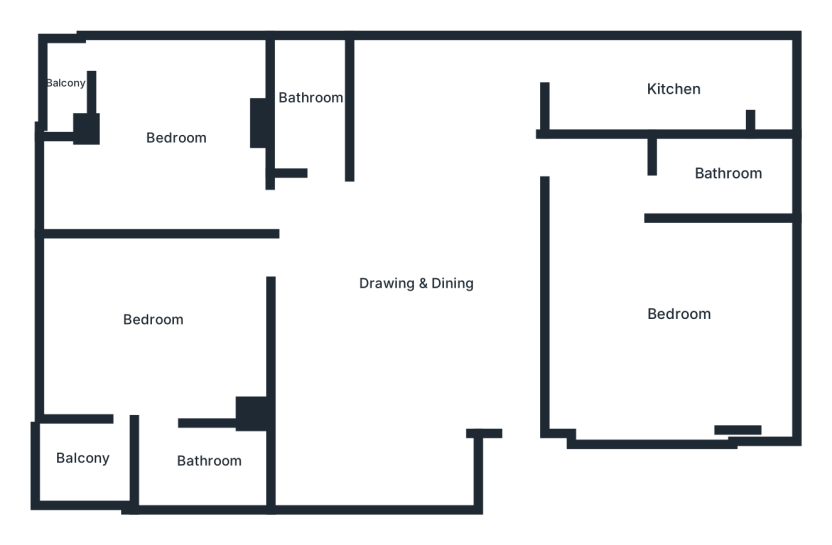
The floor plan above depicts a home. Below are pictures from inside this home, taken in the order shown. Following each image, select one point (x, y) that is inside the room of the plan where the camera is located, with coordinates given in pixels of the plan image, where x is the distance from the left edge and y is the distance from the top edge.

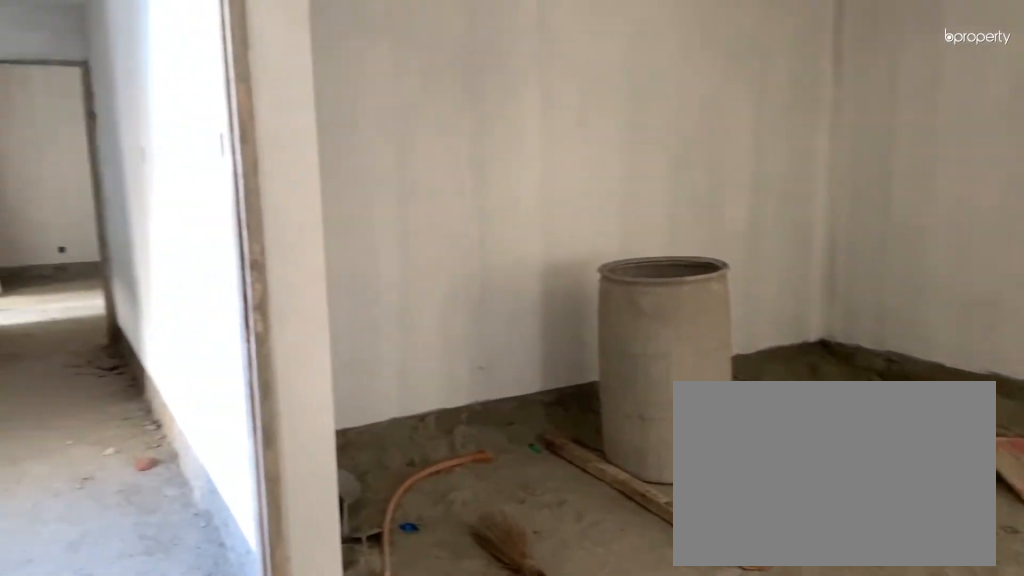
(418, 282)
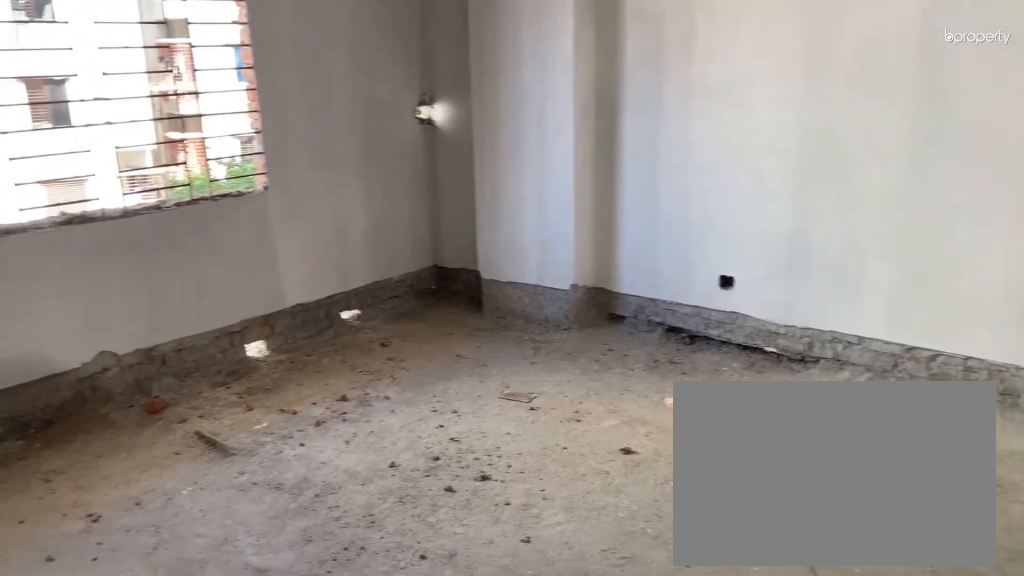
(678, 312)
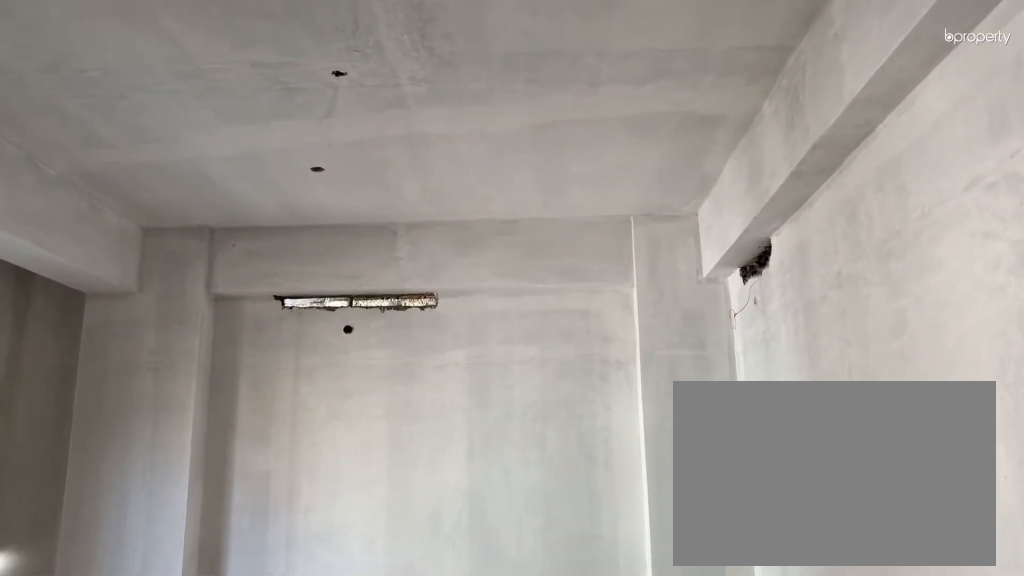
(678, 312)
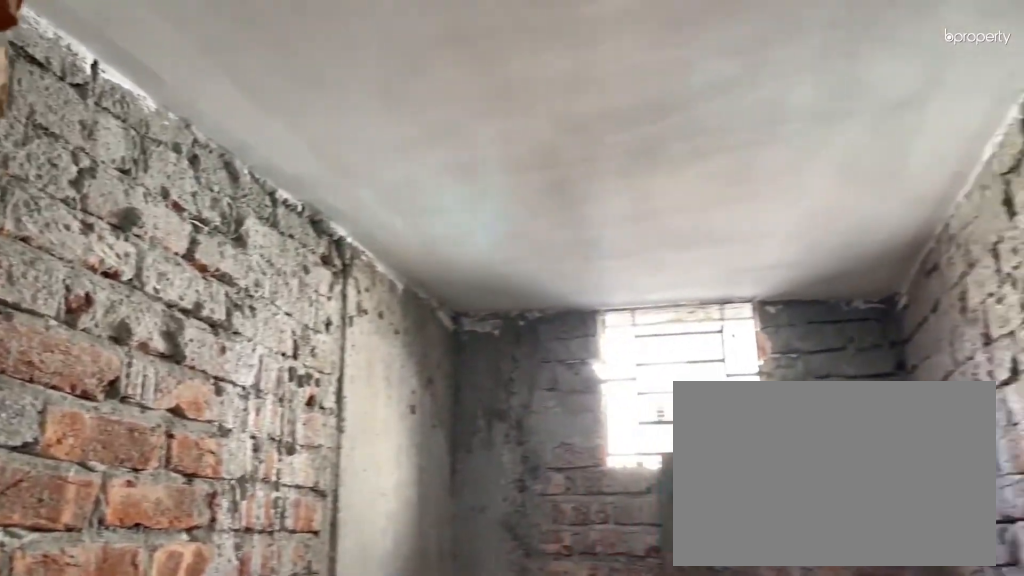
(731, 170)
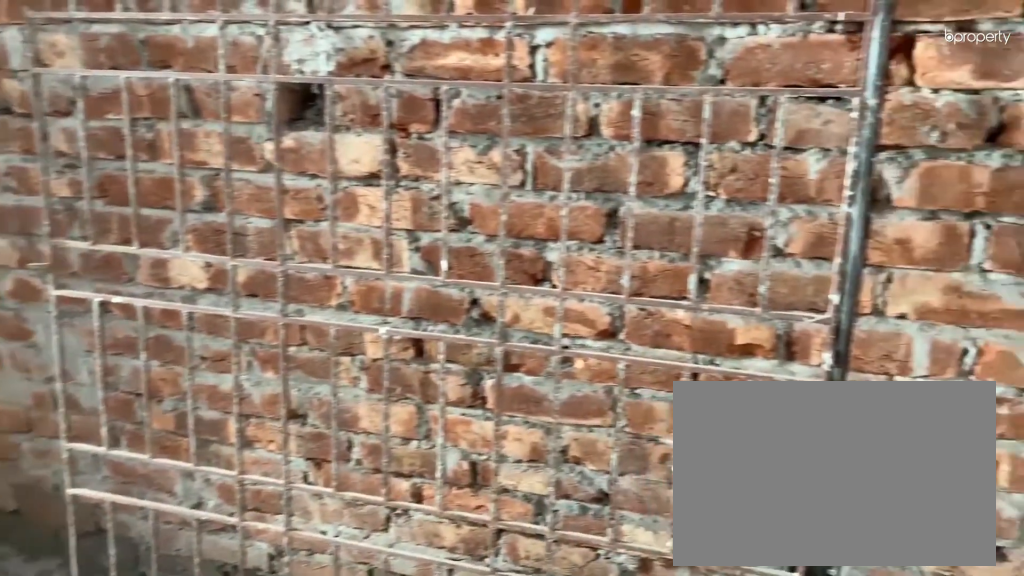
(667, 90)
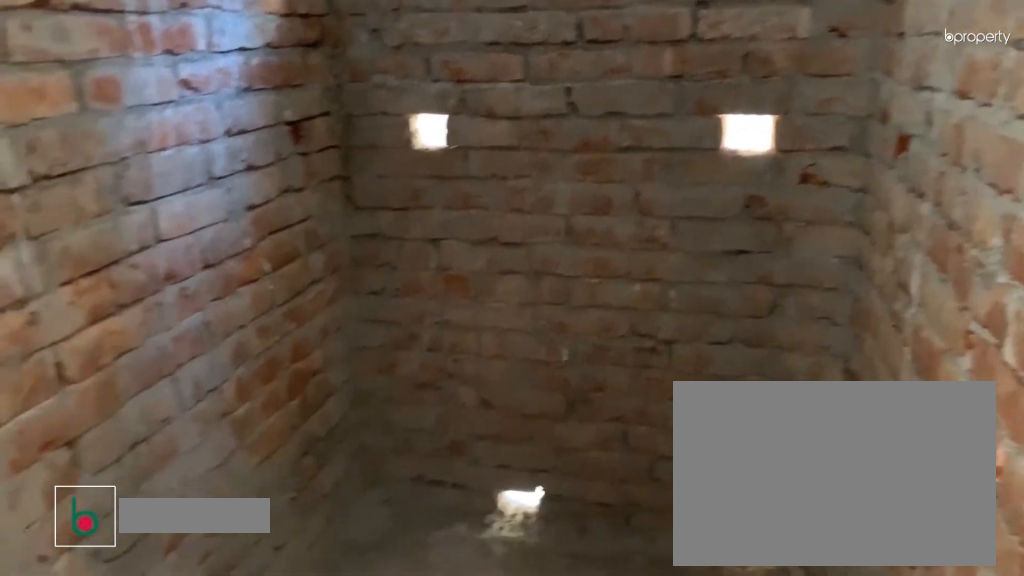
(309, 90)
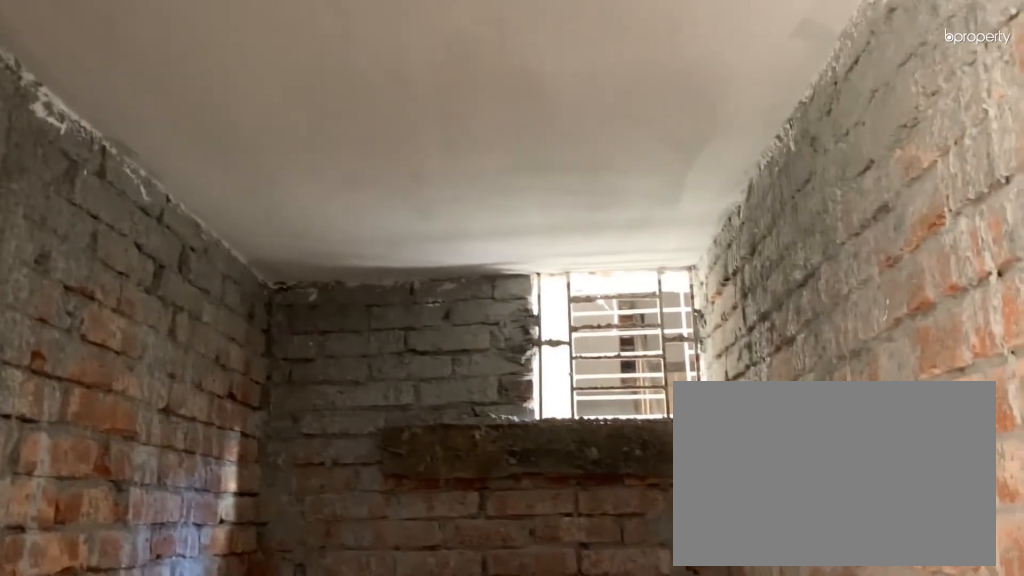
(309, 90)
